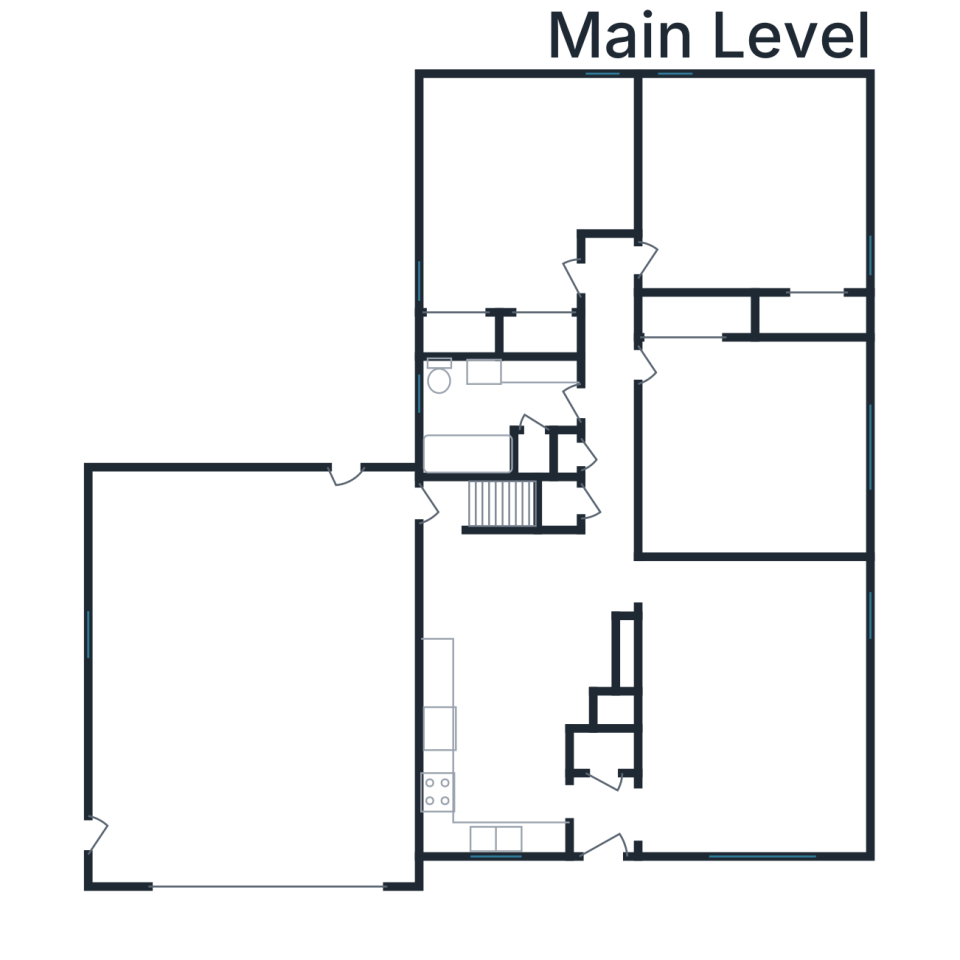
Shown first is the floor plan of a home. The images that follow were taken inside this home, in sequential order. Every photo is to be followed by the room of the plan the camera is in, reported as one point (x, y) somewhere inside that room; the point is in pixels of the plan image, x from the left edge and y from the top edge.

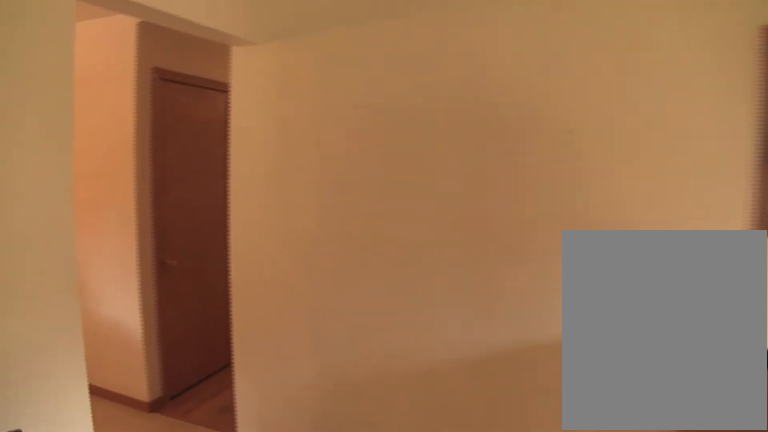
(749, 706)
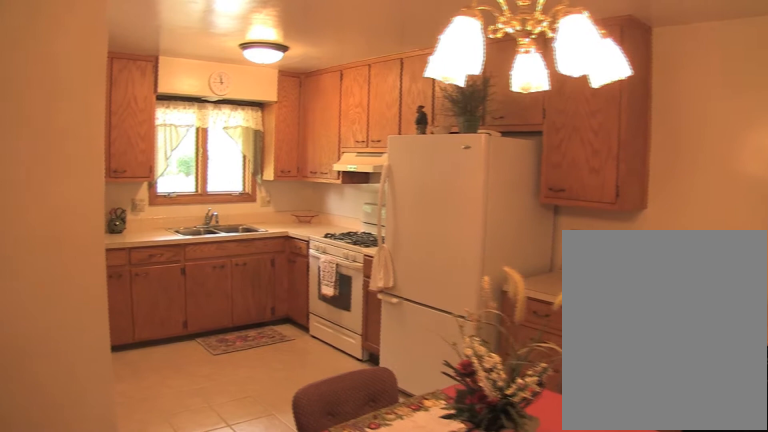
(512, 679)
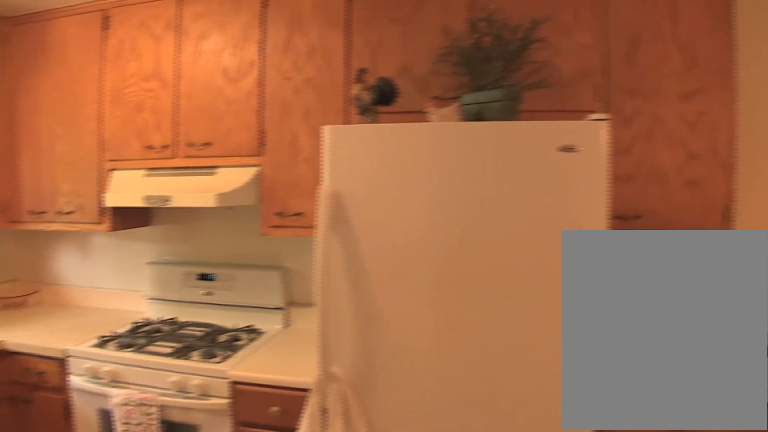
(512, 679)
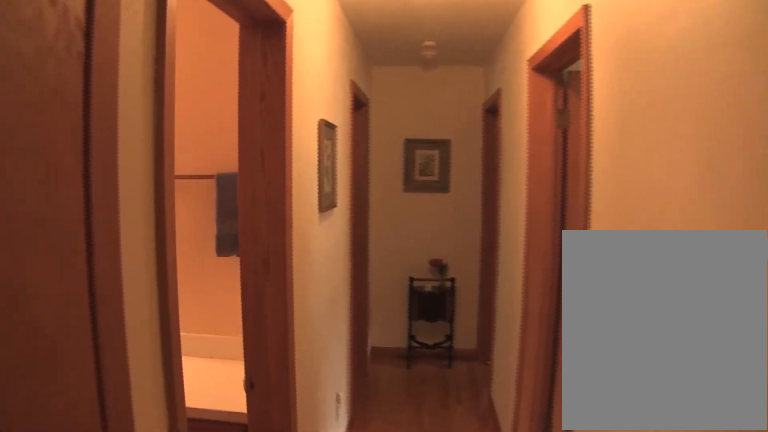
(609, 382)
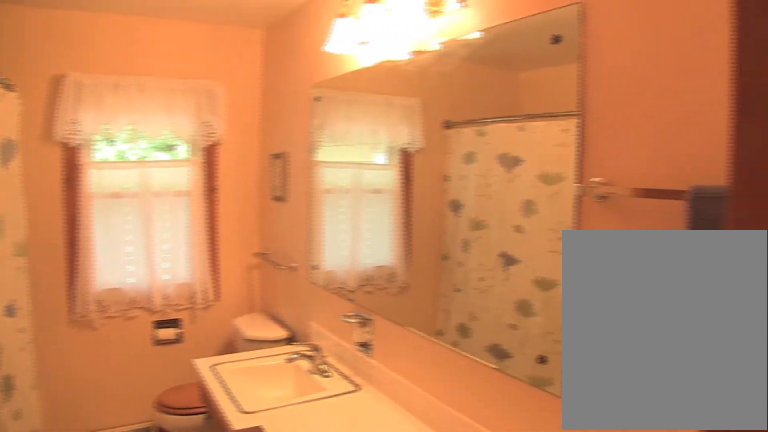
(492, 410)
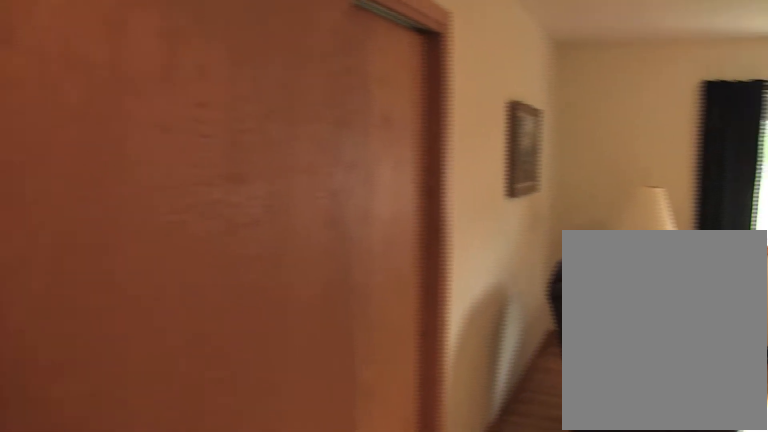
(749, 449)
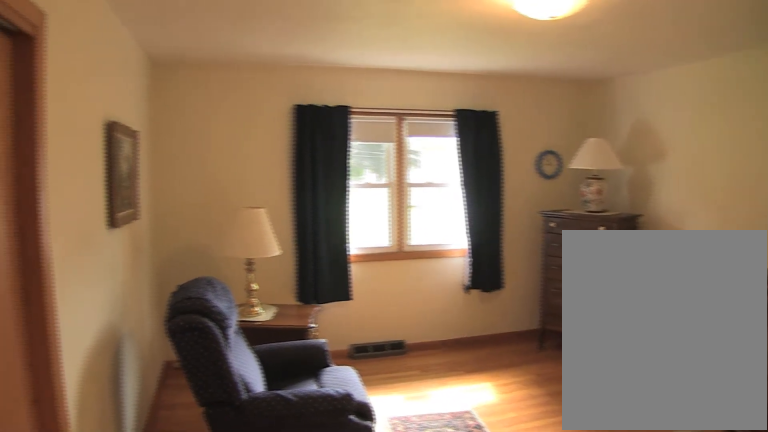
(749, 449)
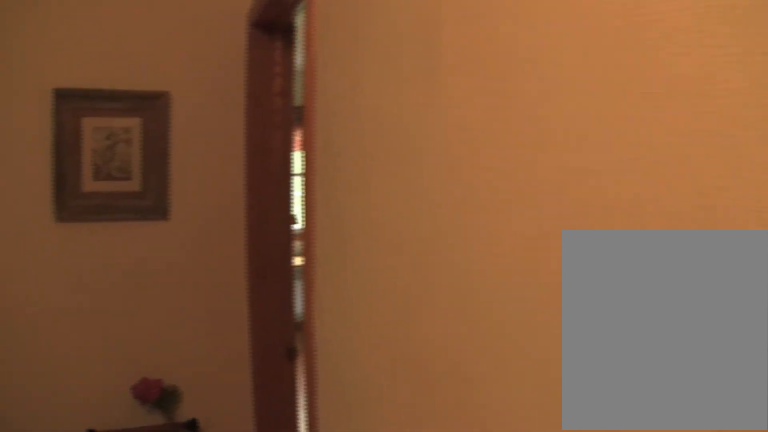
(609, 382)
